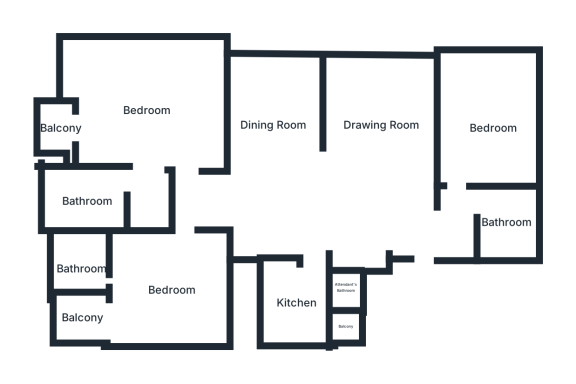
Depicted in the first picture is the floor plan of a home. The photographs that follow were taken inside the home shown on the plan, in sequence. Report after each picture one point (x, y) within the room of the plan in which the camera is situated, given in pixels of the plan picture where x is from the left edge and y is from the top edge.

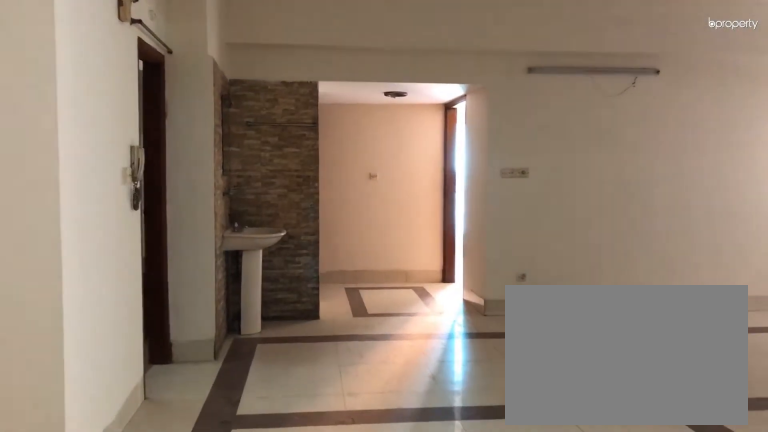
(276, 126)
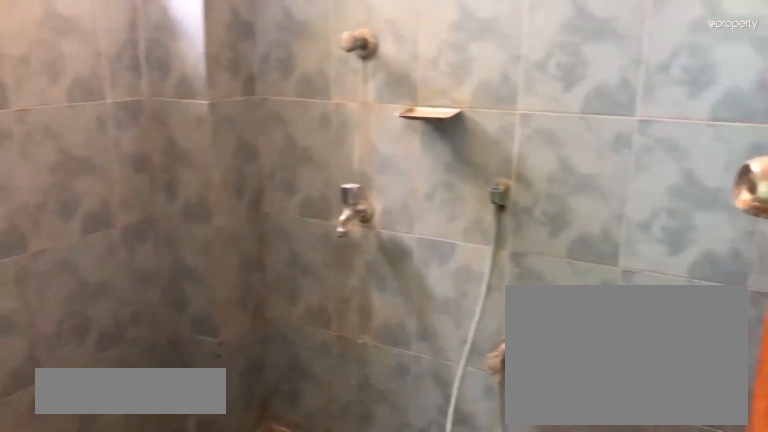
(505, 216)
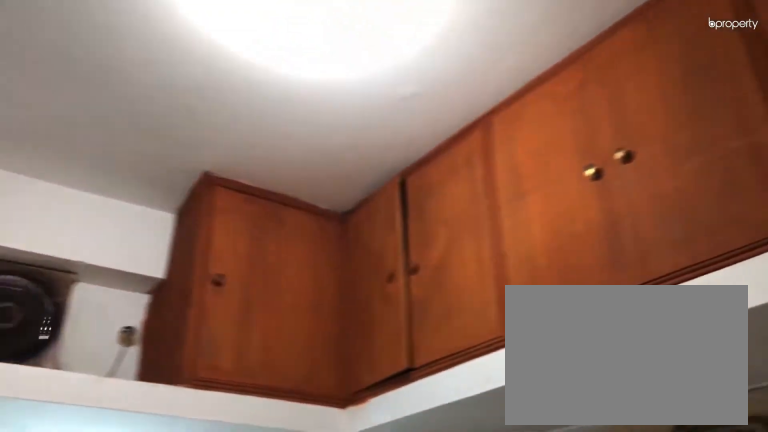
(299, 301)
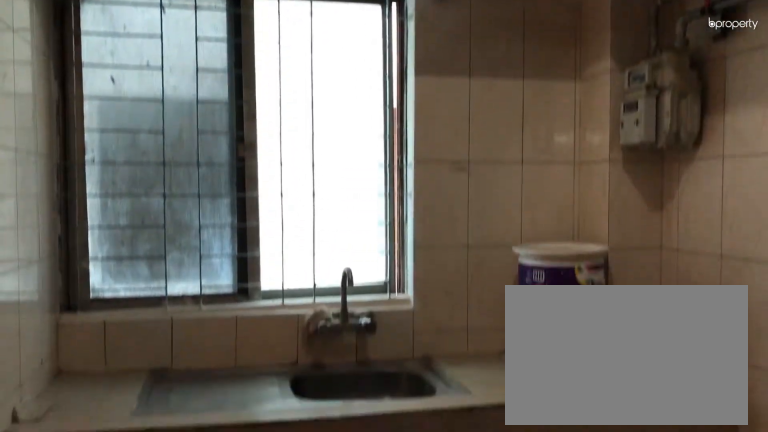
(299, 301)
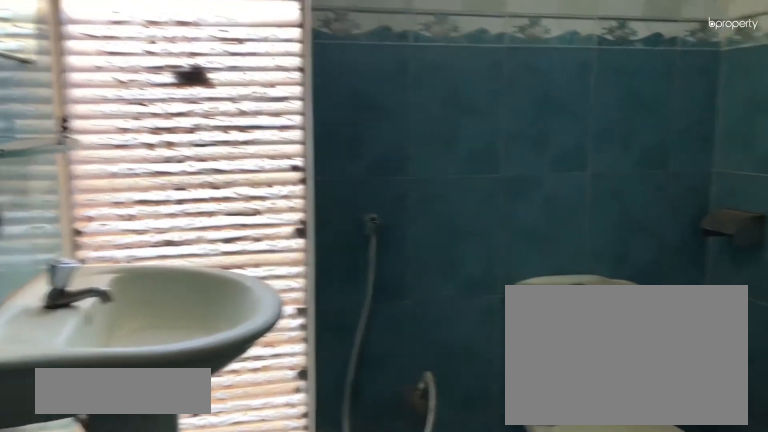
(82, 266)
